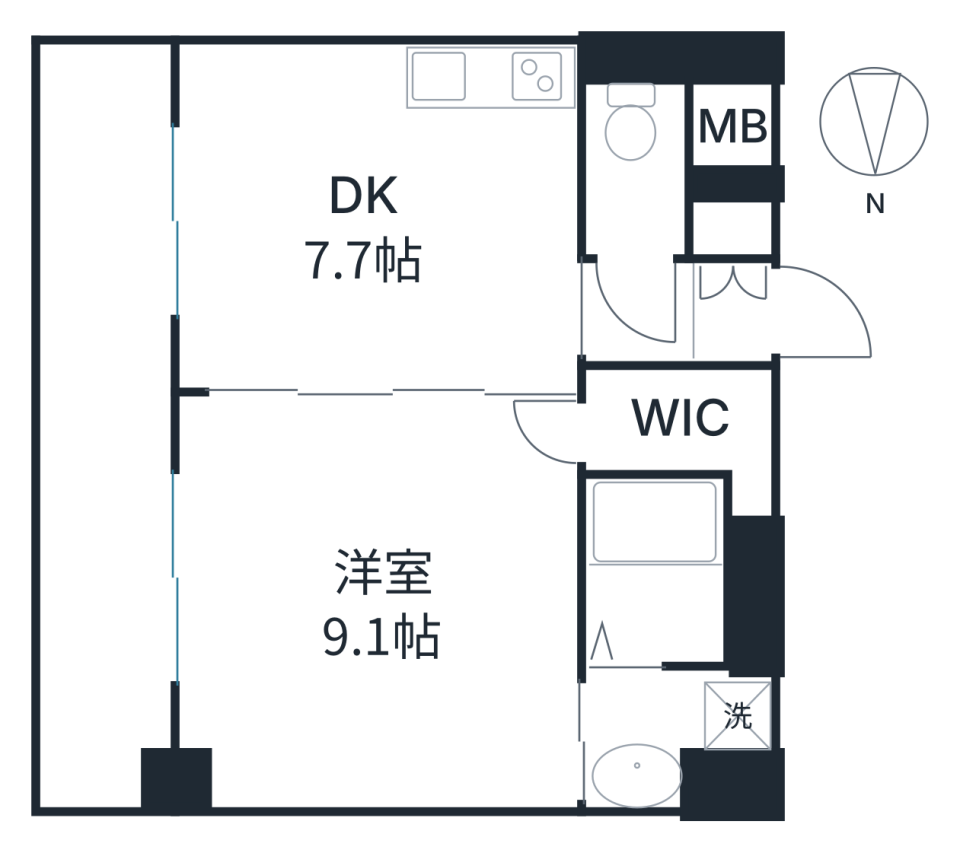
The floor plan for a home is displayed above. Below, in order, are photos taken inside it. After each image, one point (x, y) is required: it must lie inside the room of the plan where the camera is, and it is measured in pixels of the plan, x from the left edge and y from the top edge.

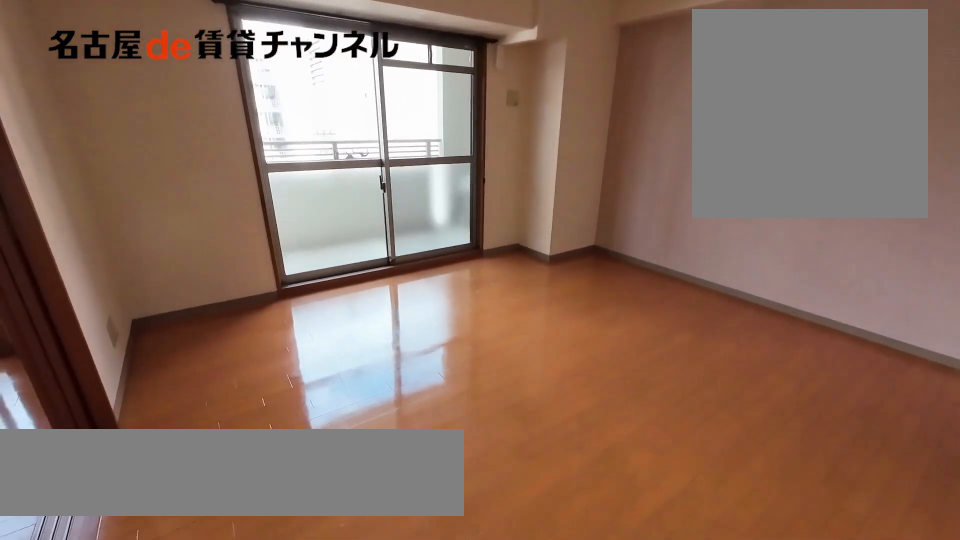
(373, 604)
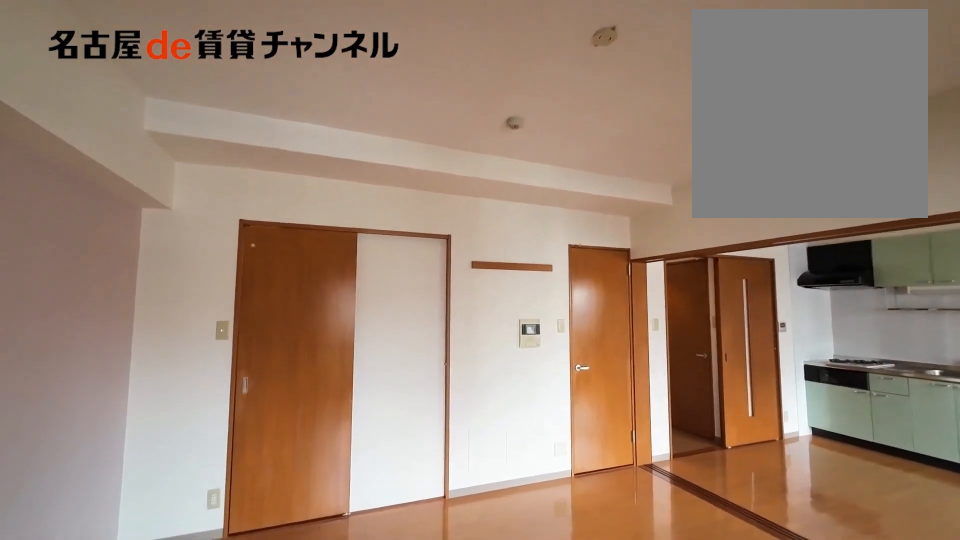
(373, 604)
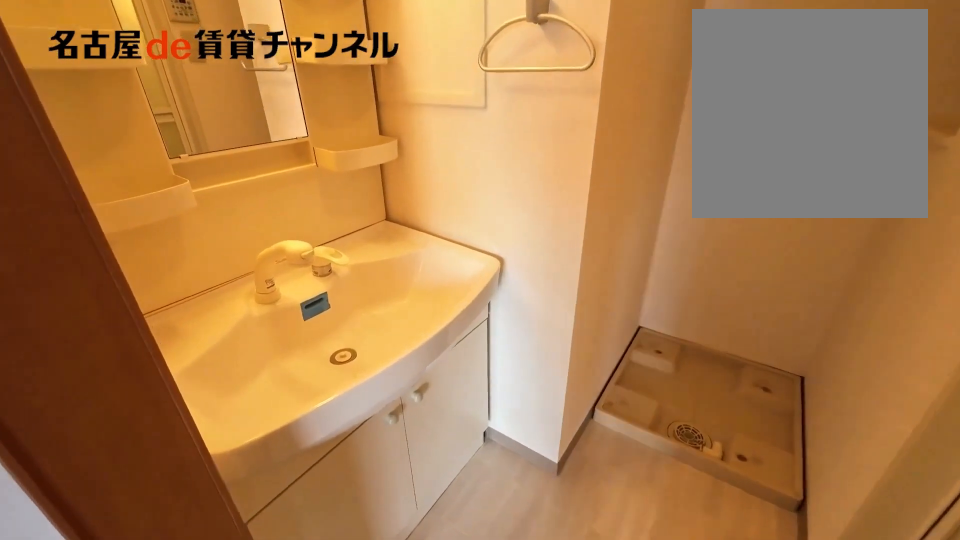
(672, 730)
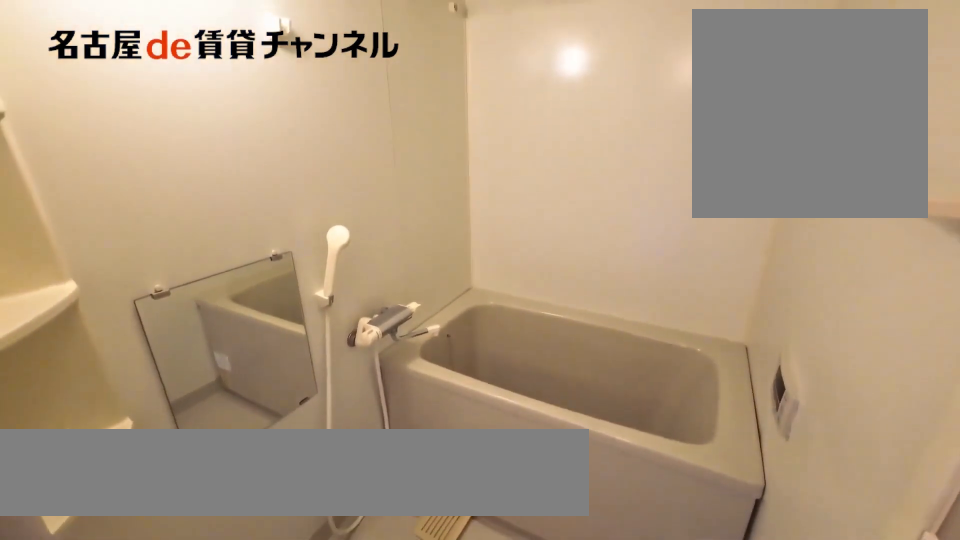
(656, 570)
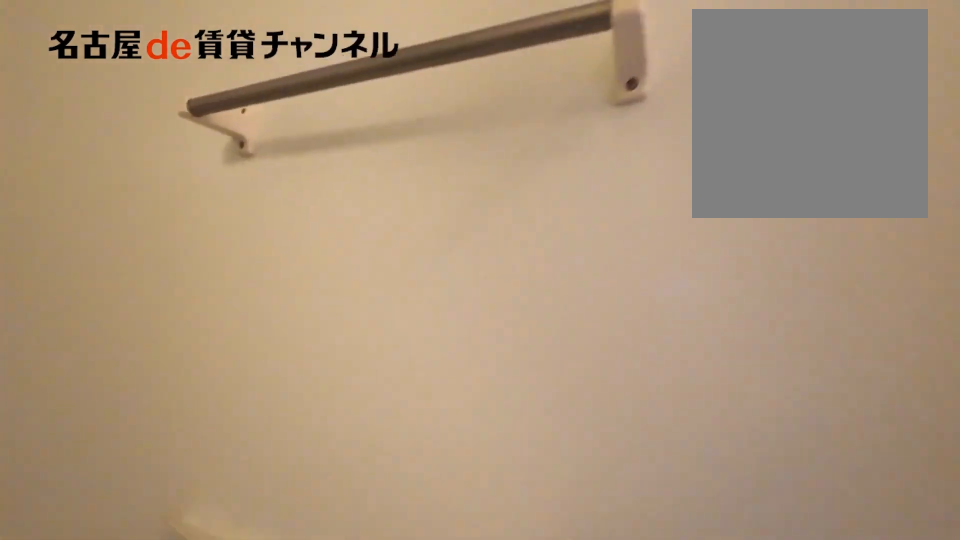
(656, 570)
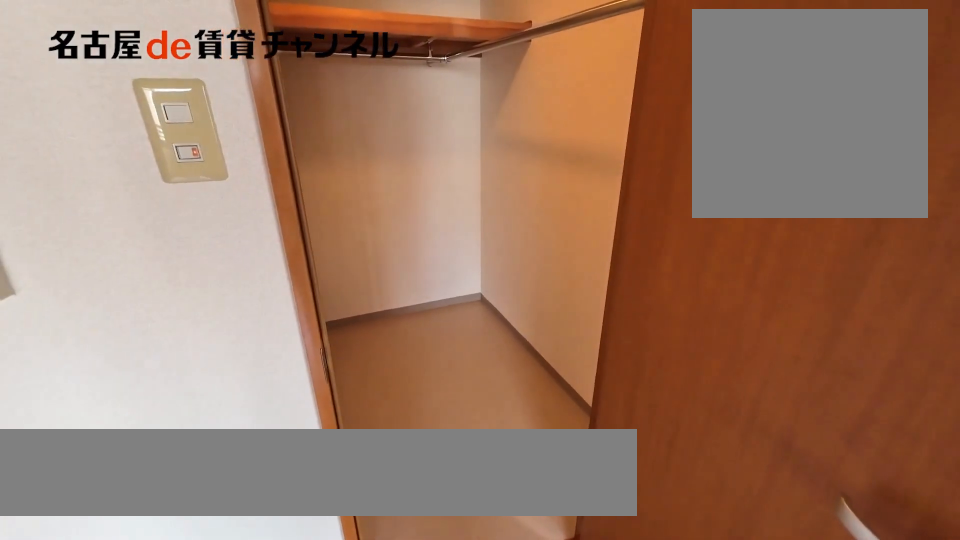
(691, 426)
